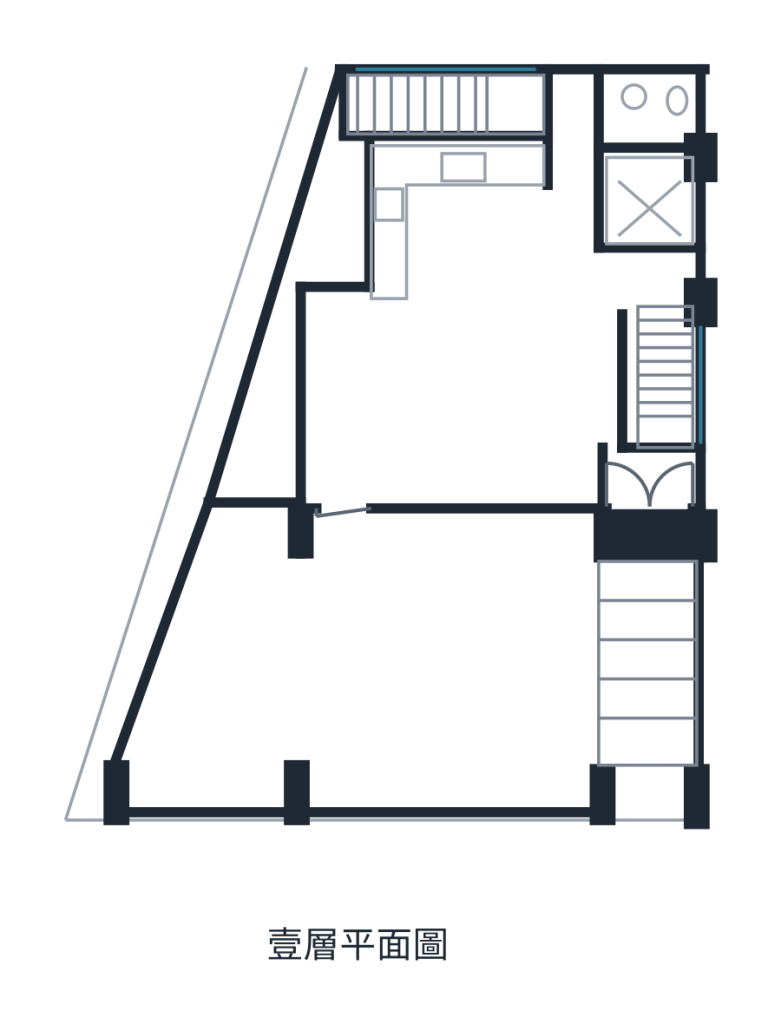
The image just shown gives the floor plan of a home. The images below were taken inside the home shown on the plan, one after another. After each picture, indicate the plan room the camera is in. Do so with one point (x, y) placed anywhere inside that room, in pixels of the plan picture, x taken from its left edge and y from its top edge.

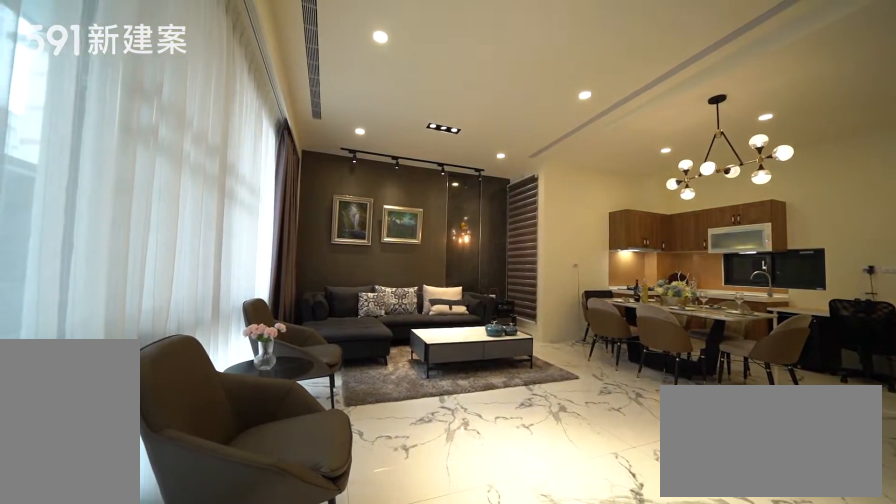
(466, 404)
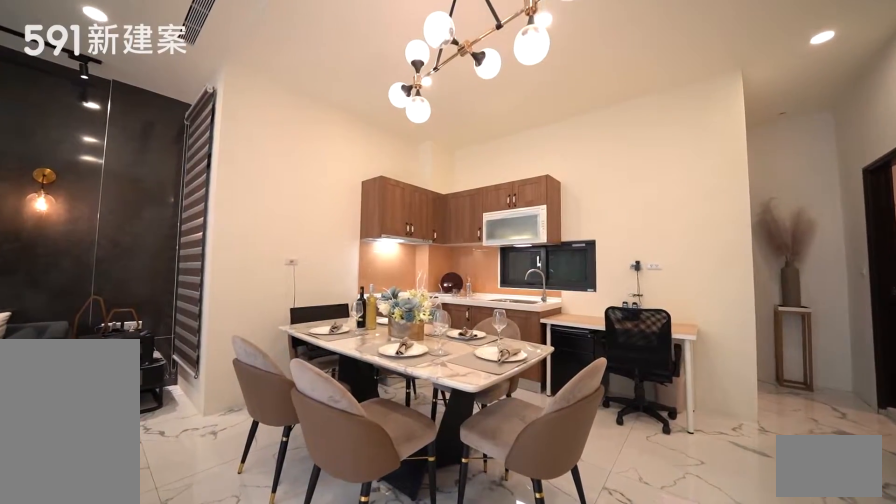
(461, 185)
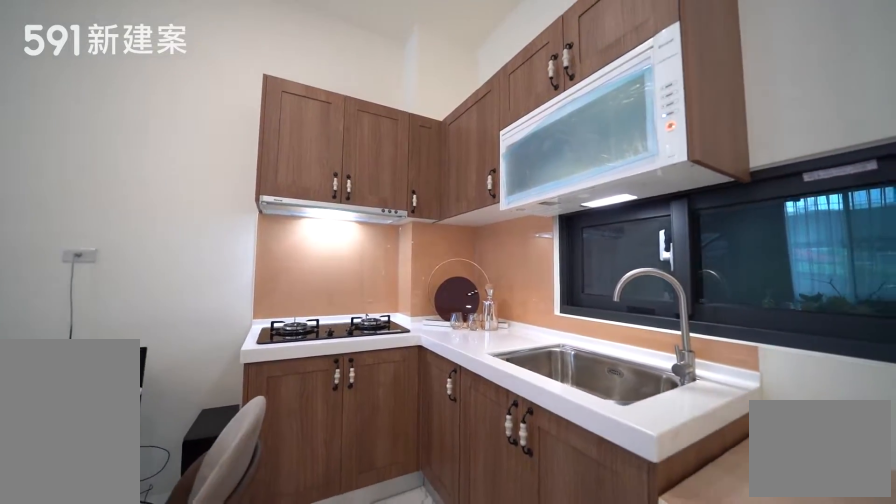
(461, 185)
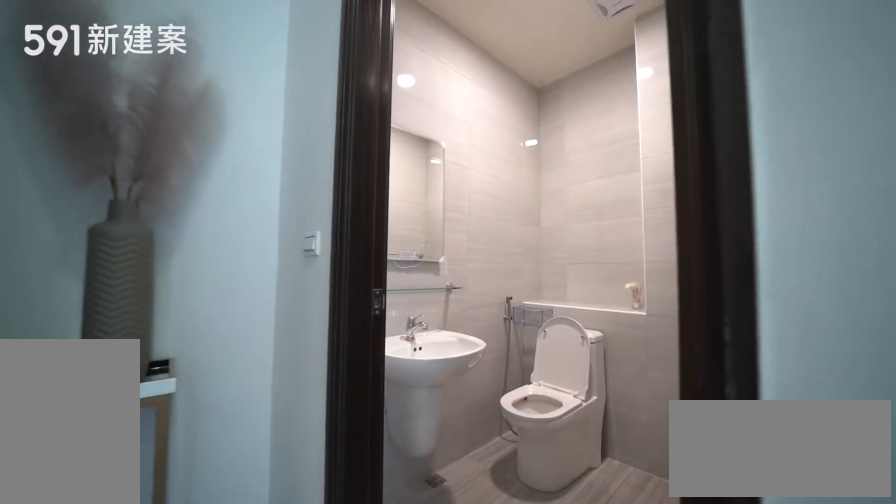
(655, 111)
